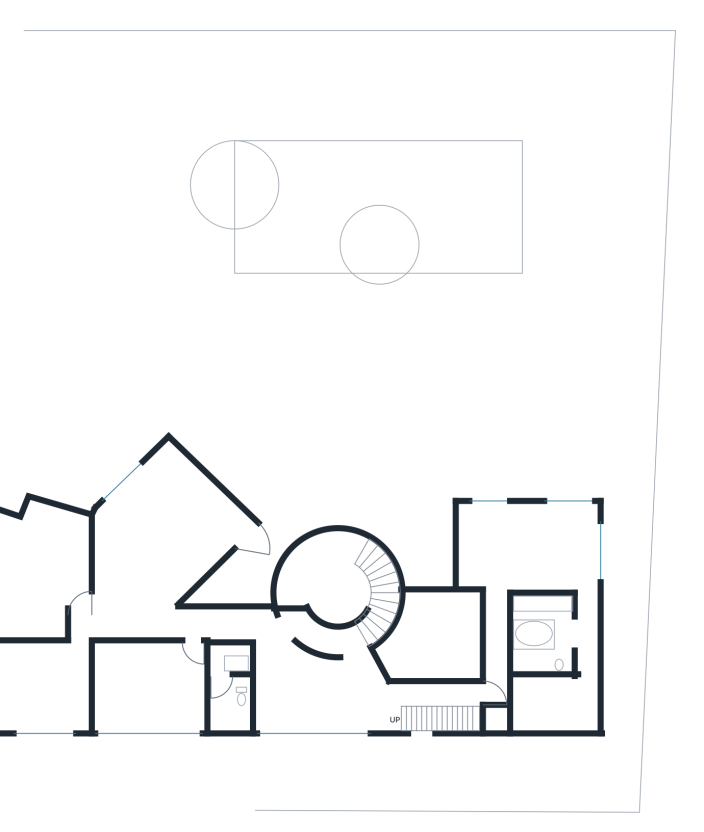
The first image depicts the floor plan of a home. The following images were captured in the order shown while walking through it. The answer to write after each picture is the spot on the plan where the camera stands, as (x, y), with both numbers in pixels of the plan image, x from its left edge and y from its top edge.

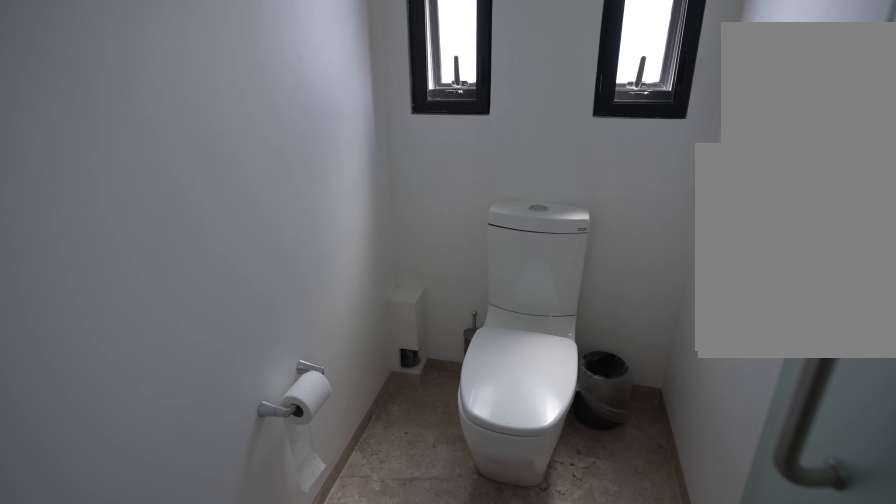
(560, 643)
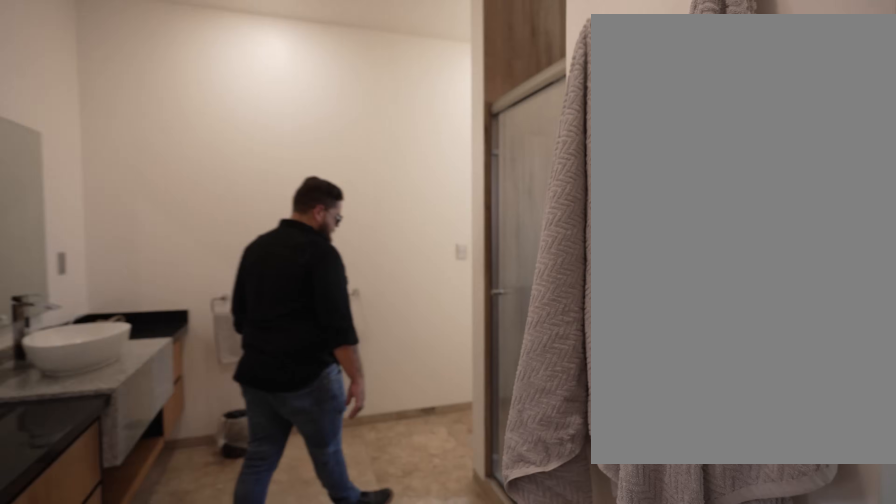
(572, 637)
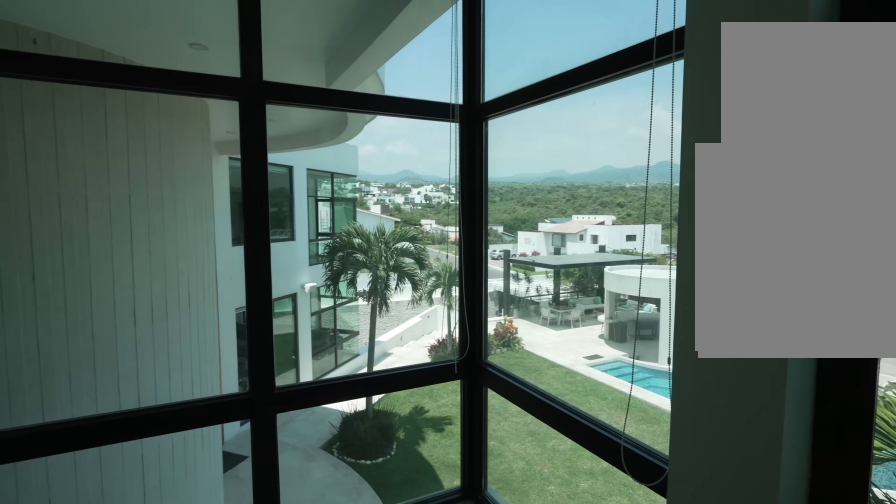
(516, 520)
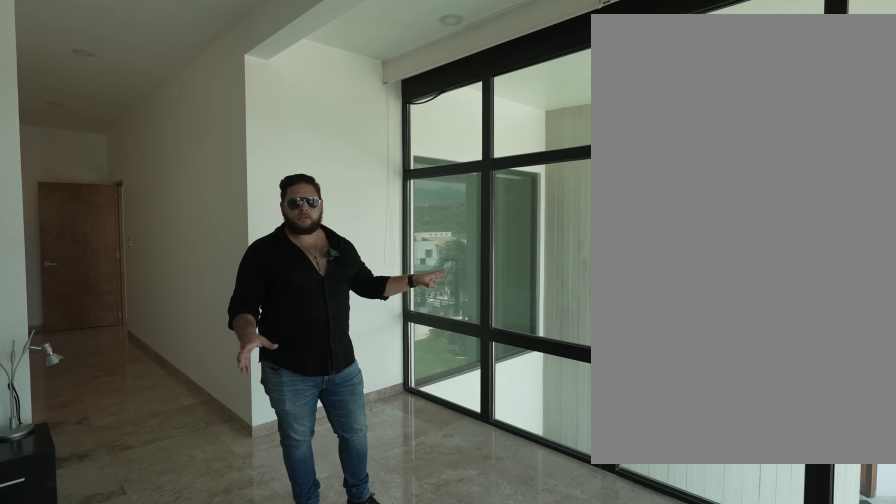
(516, 520)
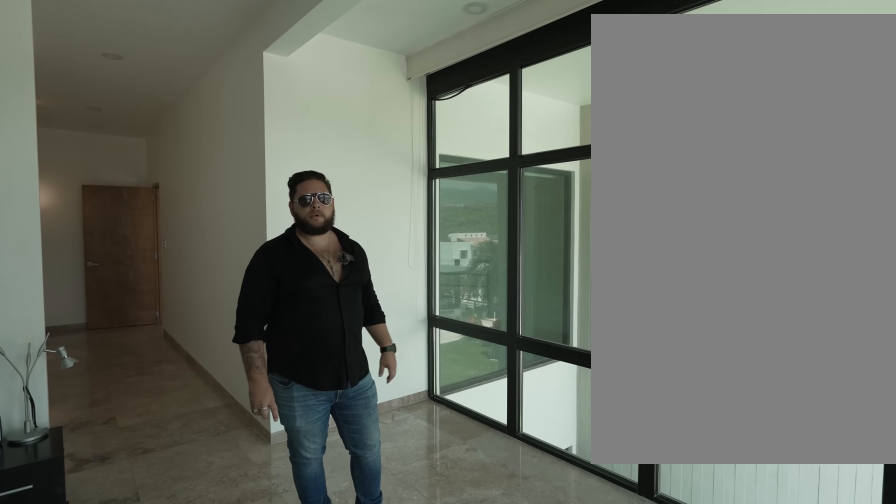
(516, 520)
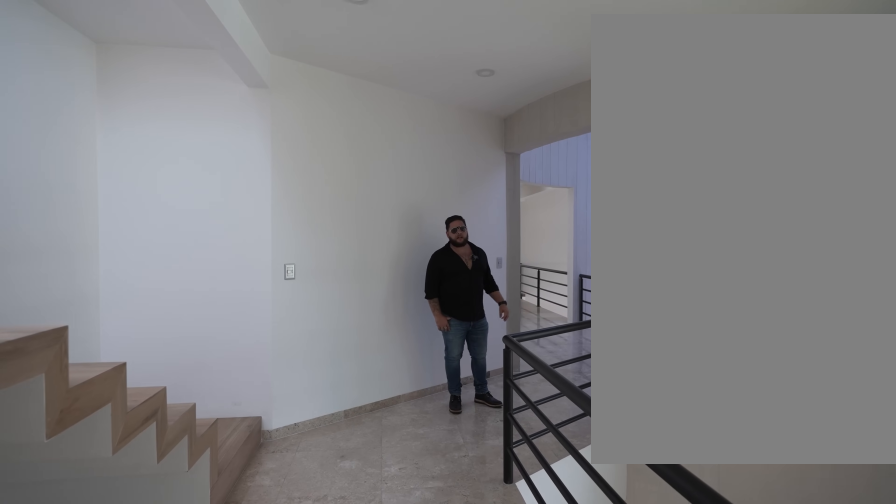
(456, 691)
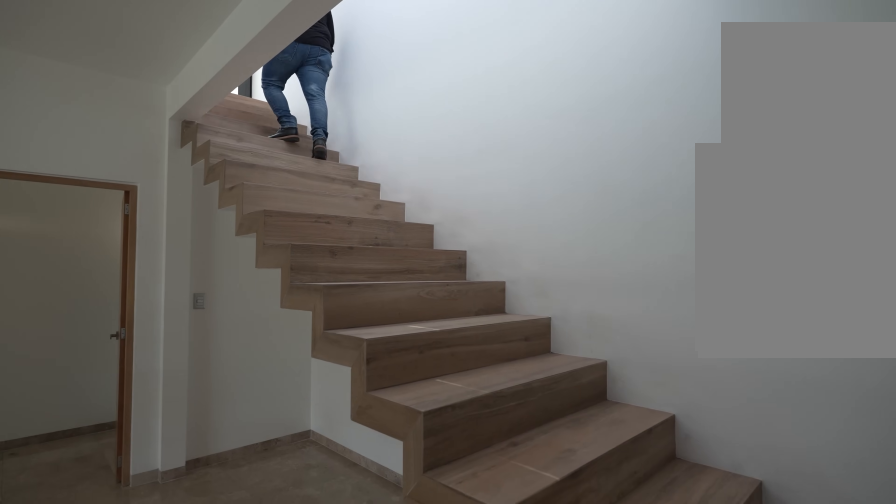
(396, 701)
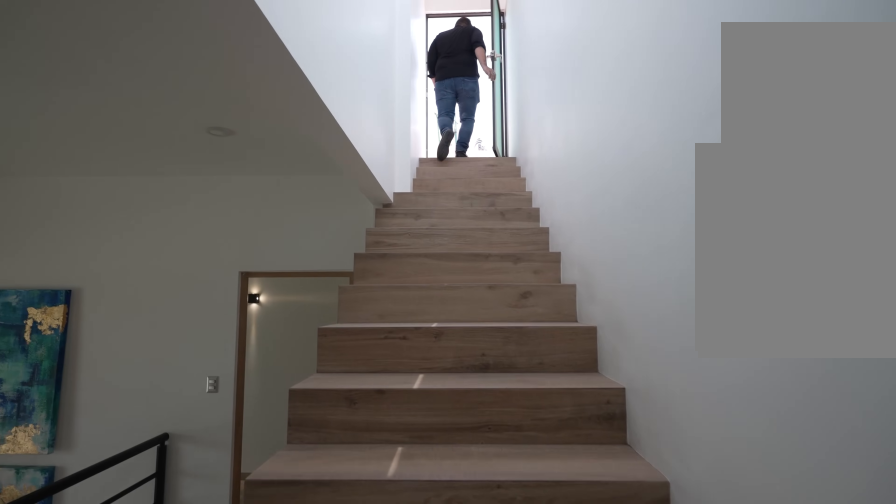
(419, 719)
